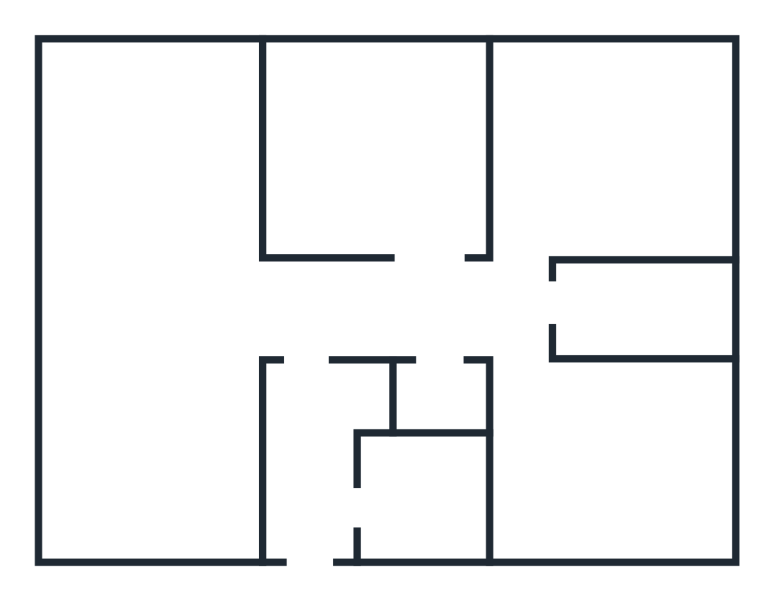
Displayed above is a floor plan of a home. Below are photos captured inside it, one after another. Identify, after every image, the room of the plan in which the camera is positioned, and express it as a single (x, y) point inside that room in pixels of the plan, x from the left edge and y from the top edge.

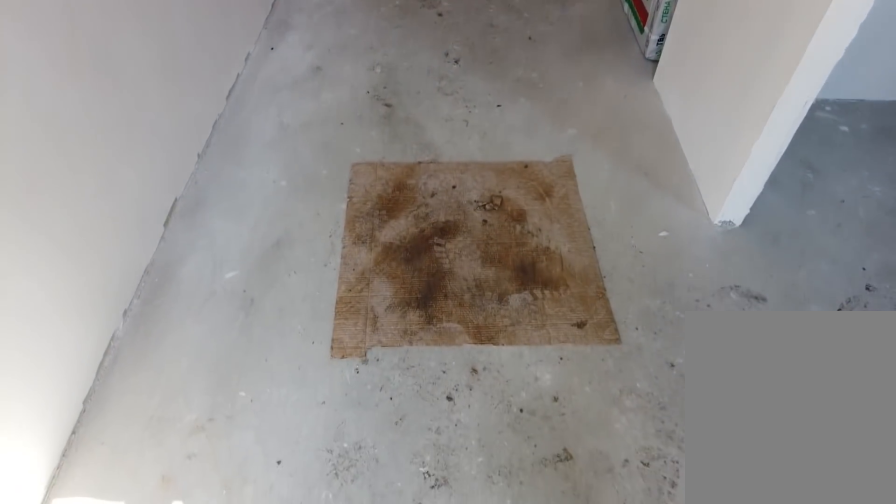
(311, 539)
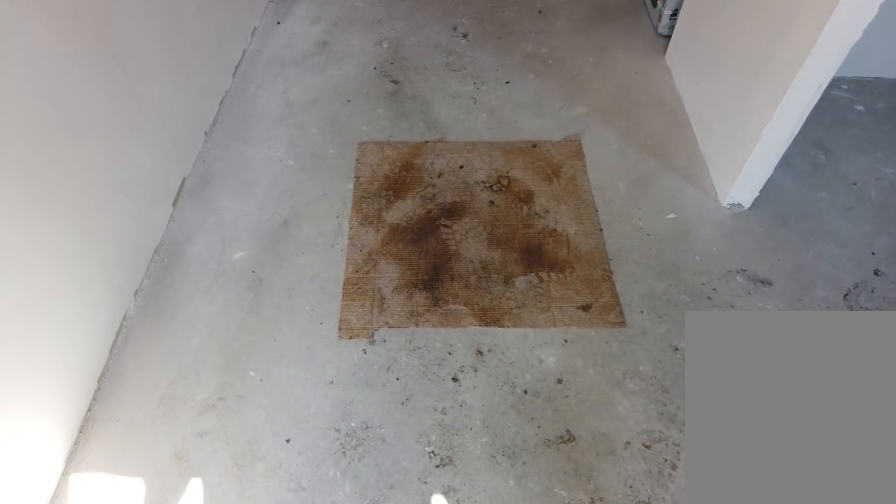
(311, 539)
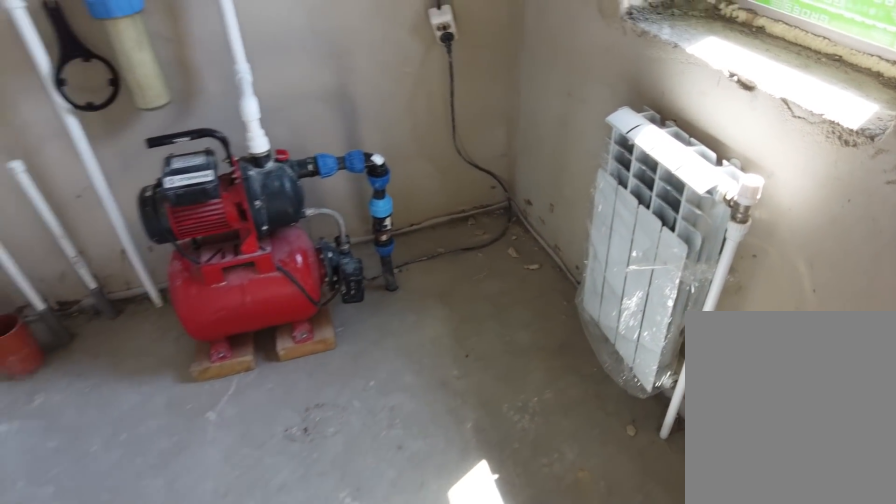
(395, 531)
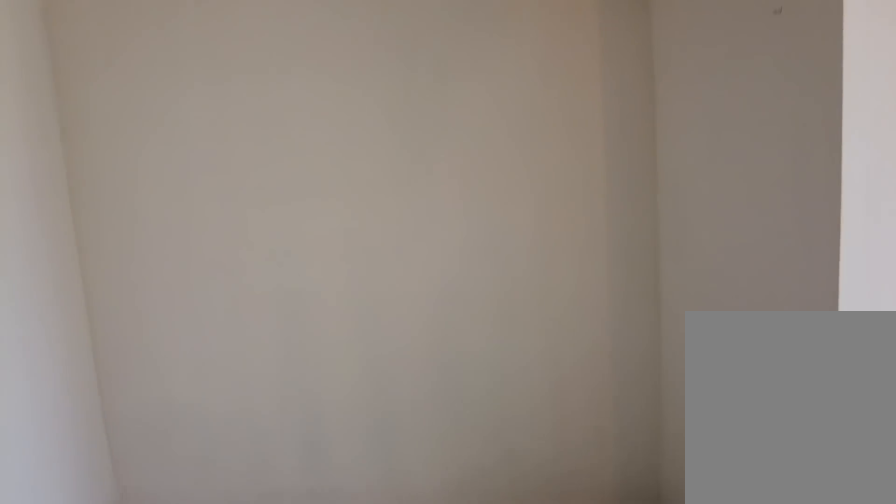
(303, 420)
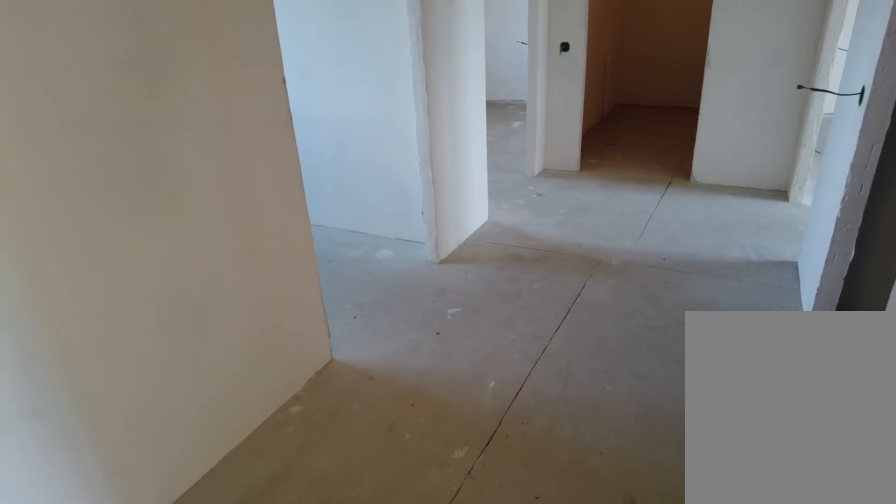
(310, 334)
